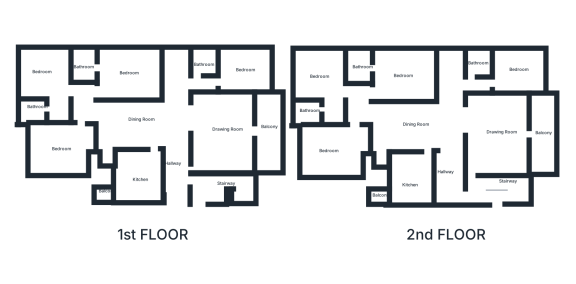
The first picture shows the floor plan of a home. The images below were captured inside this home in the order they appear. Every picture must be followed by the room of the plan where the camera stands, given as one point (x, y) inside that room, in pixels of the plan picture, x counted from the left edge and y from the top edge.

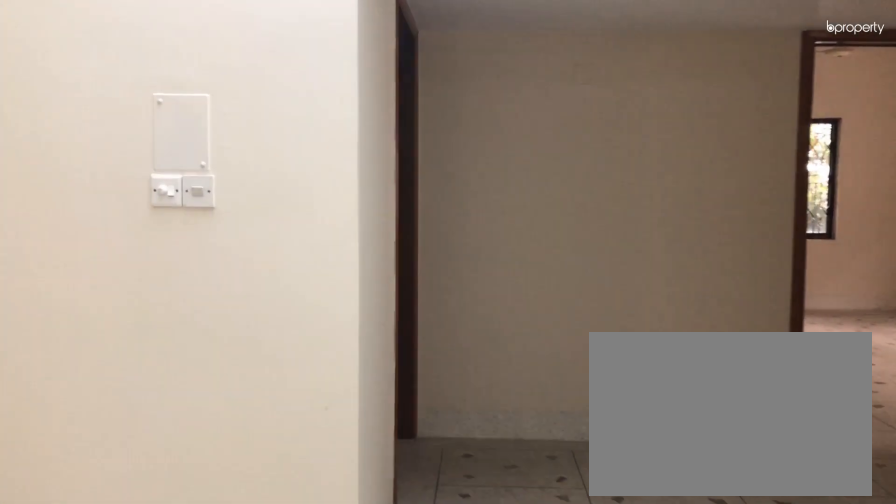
(403, 123)
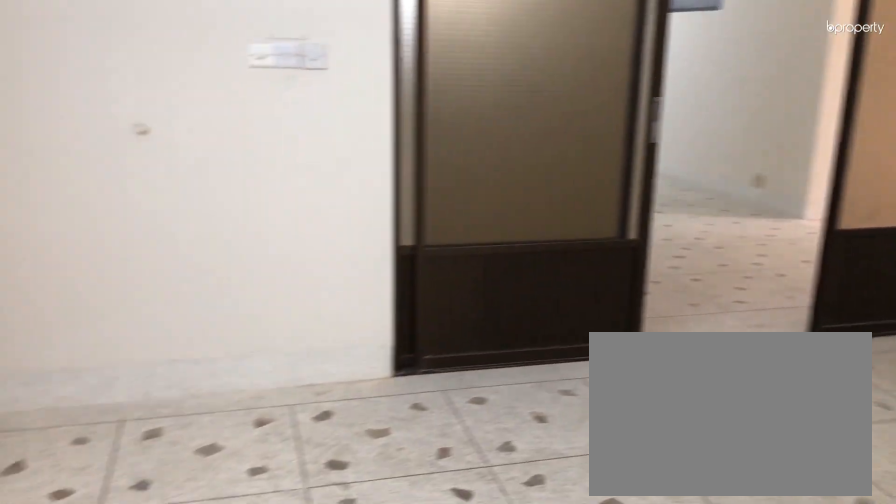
(502, 136)
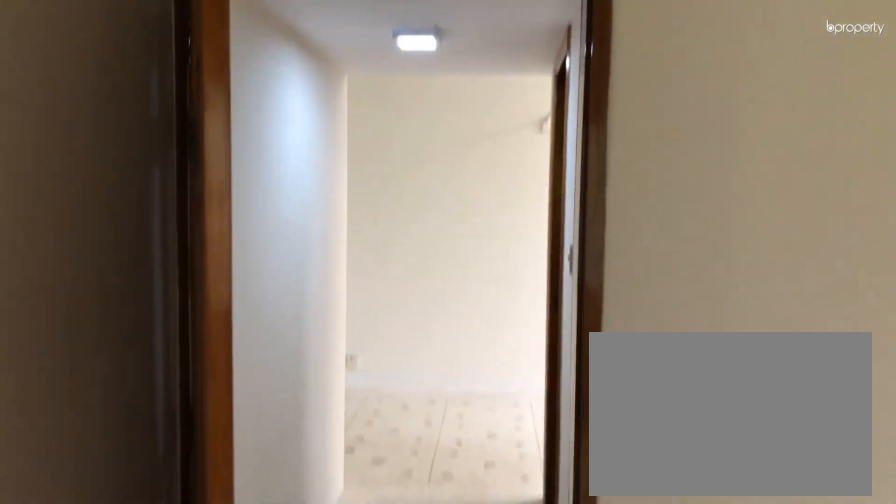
(520, 72)
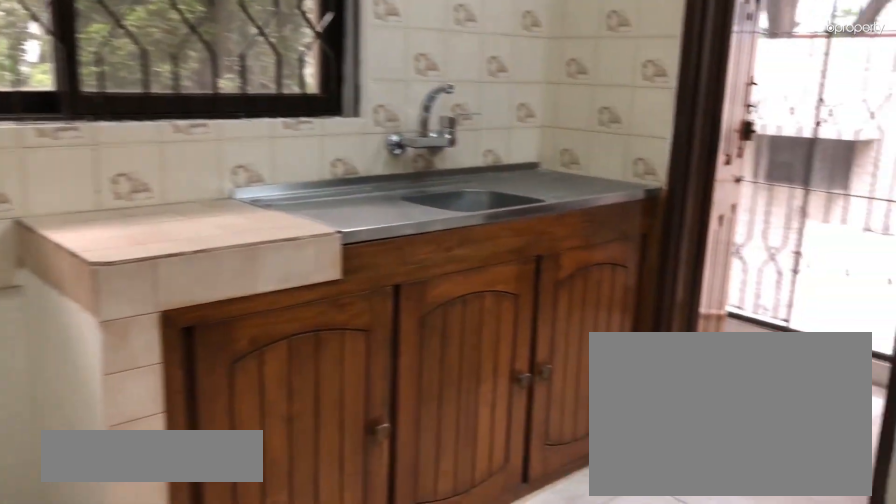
(412, 177)
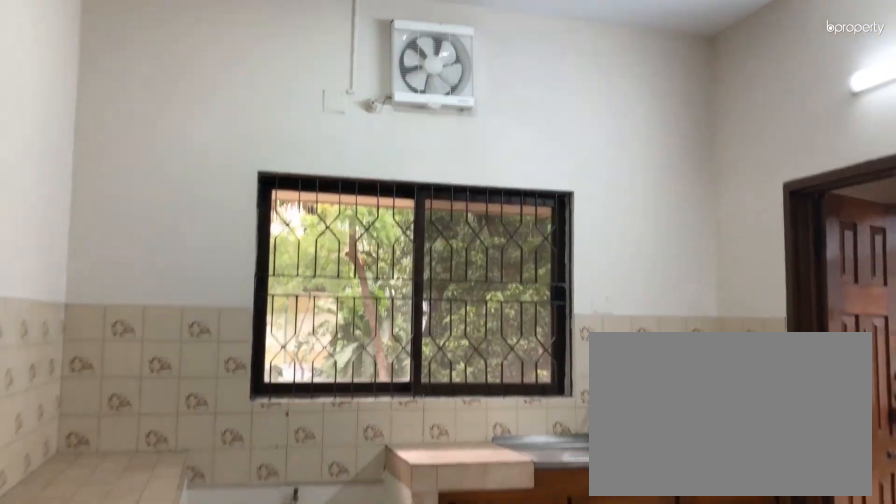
(415, 173)
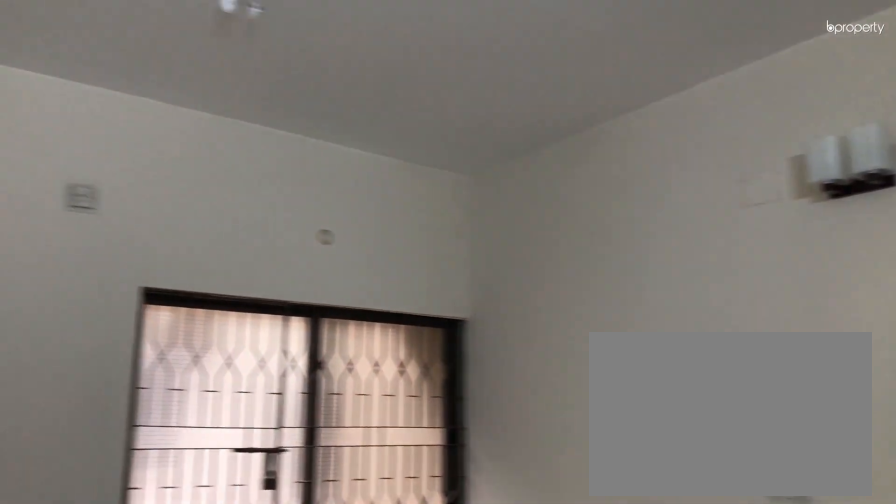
(343, 141)
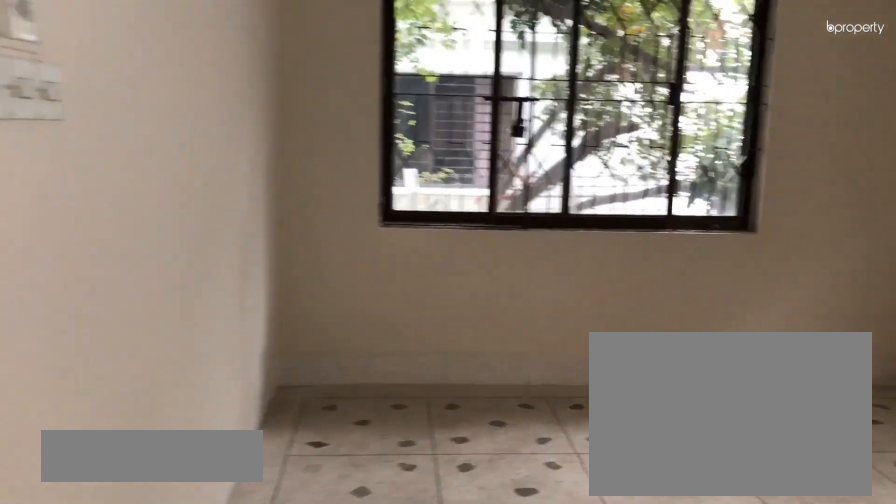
(322, 77)
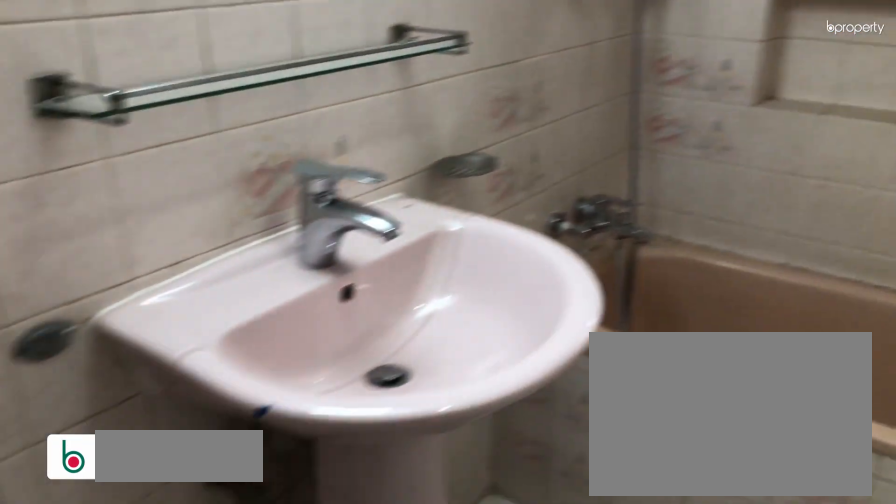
(310, 109)
